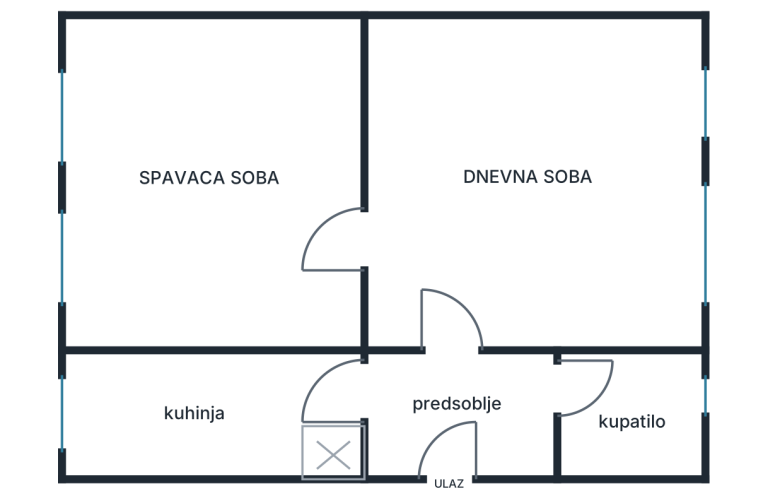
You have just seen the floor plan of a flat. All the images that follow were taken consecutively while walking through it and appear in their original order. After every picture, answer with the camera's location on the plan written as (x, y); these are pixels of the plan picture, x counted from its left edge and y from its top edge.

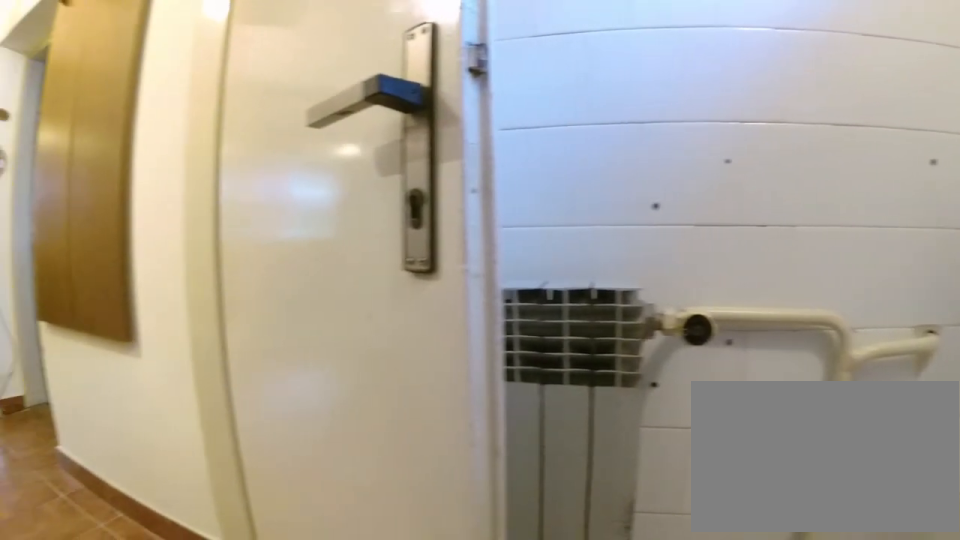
(631, 418)
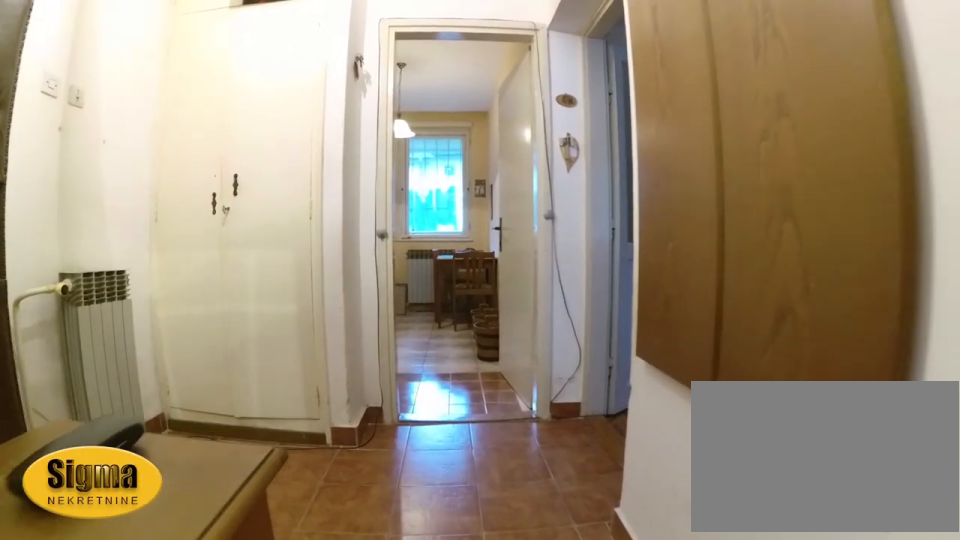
(564, 402)
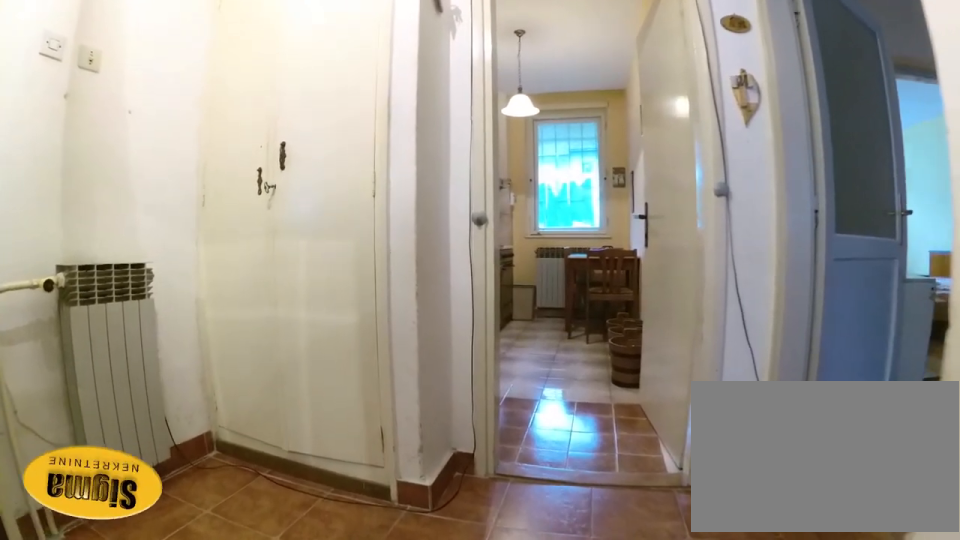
(518, 403)
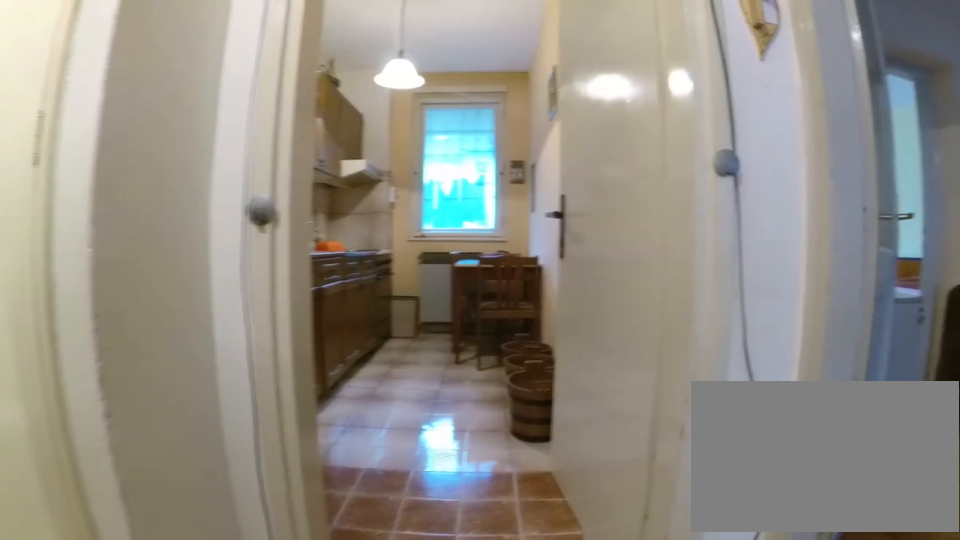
(471, 405)
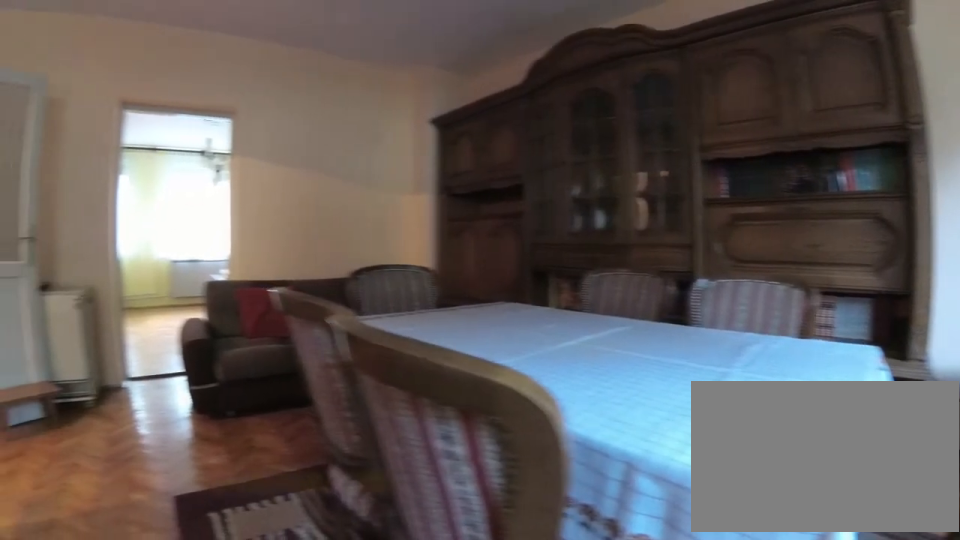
(658, 252)
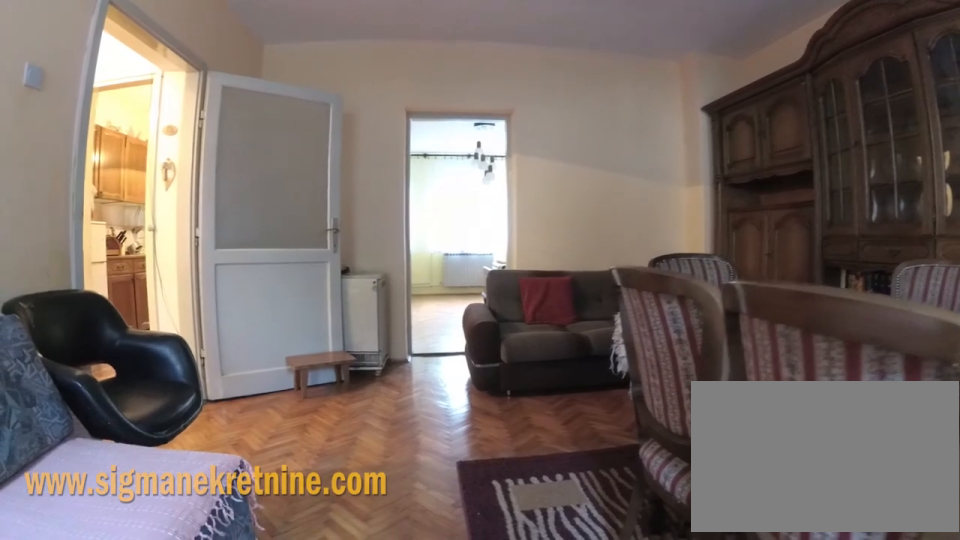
(664, 254)
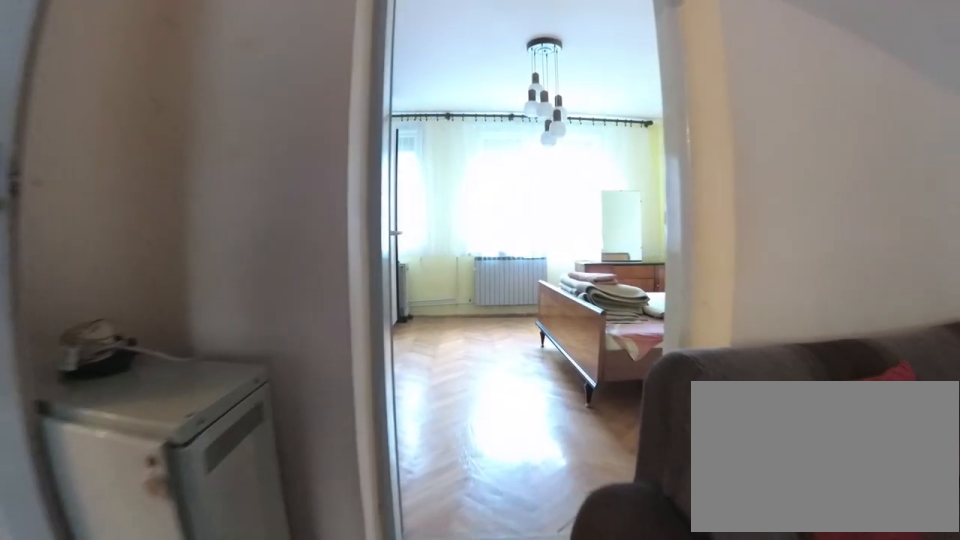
(486, 254)
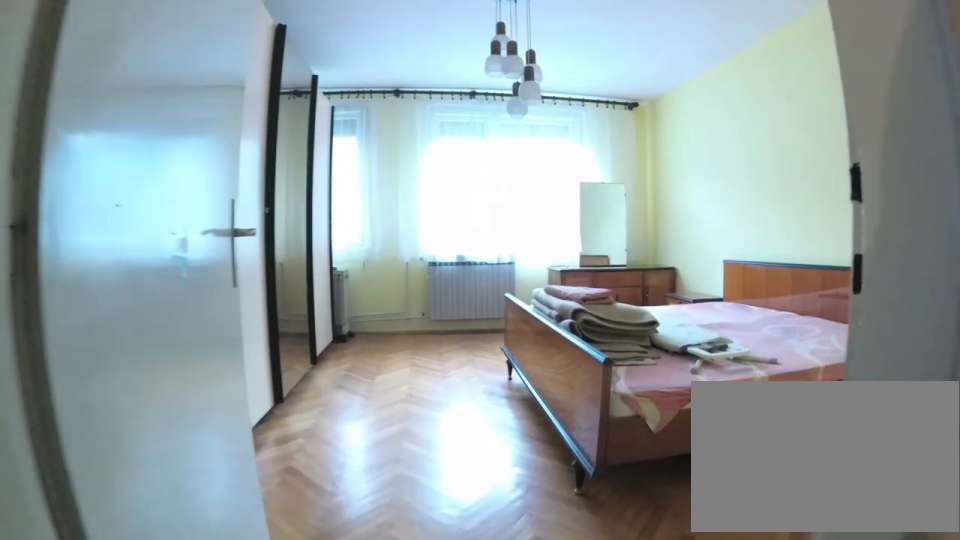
(411, 254)
